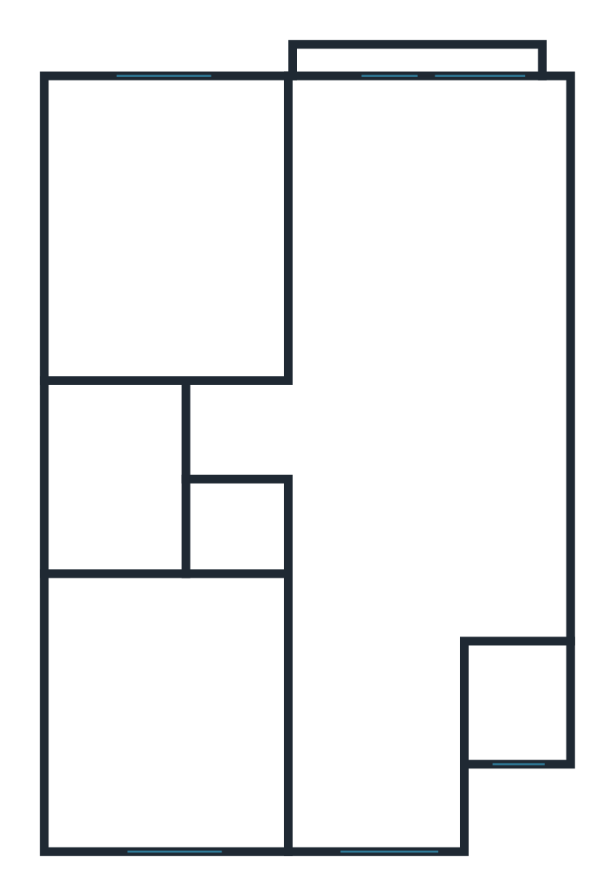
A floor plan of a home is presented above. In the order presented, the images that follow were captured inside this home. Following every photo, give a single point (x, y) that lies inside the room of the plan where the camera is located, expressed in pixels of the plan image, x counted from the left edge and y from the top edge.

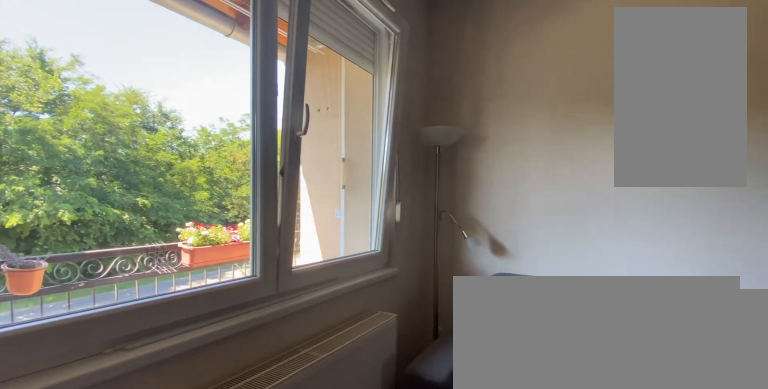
(399, 413)
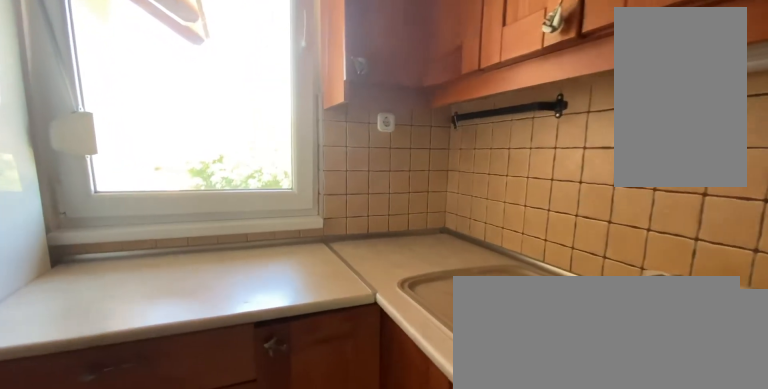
(370, 717)
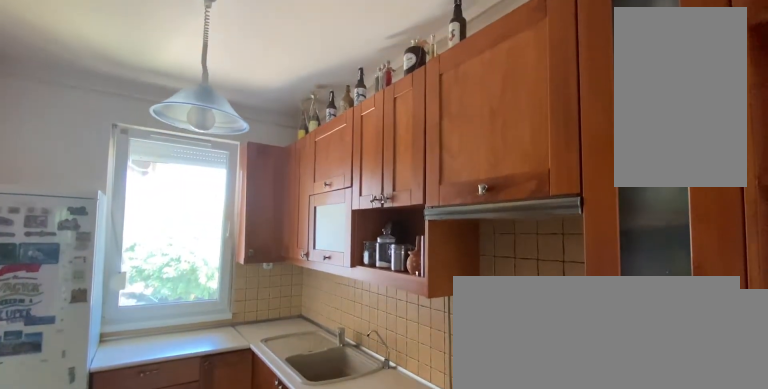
(370, 717)
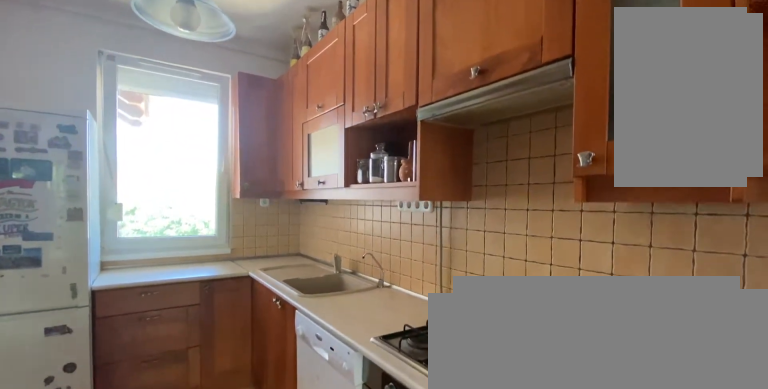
(370, 717)
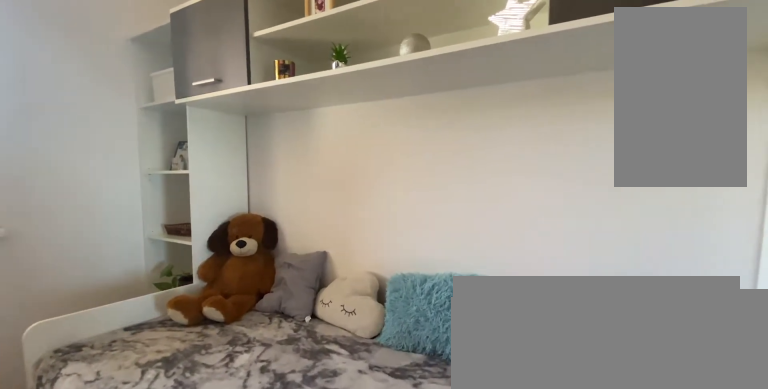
(186, 717)
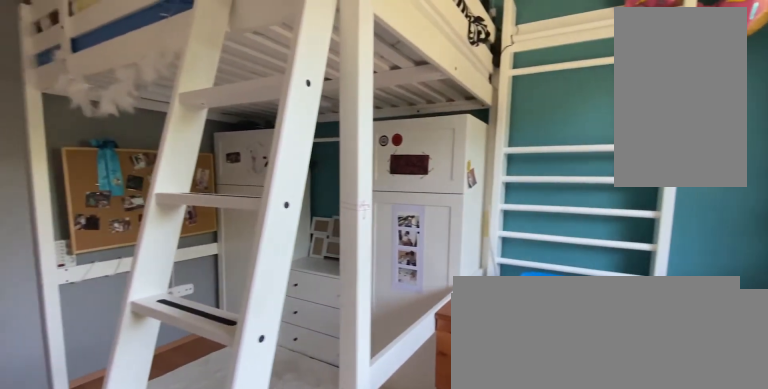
(185, 250)
